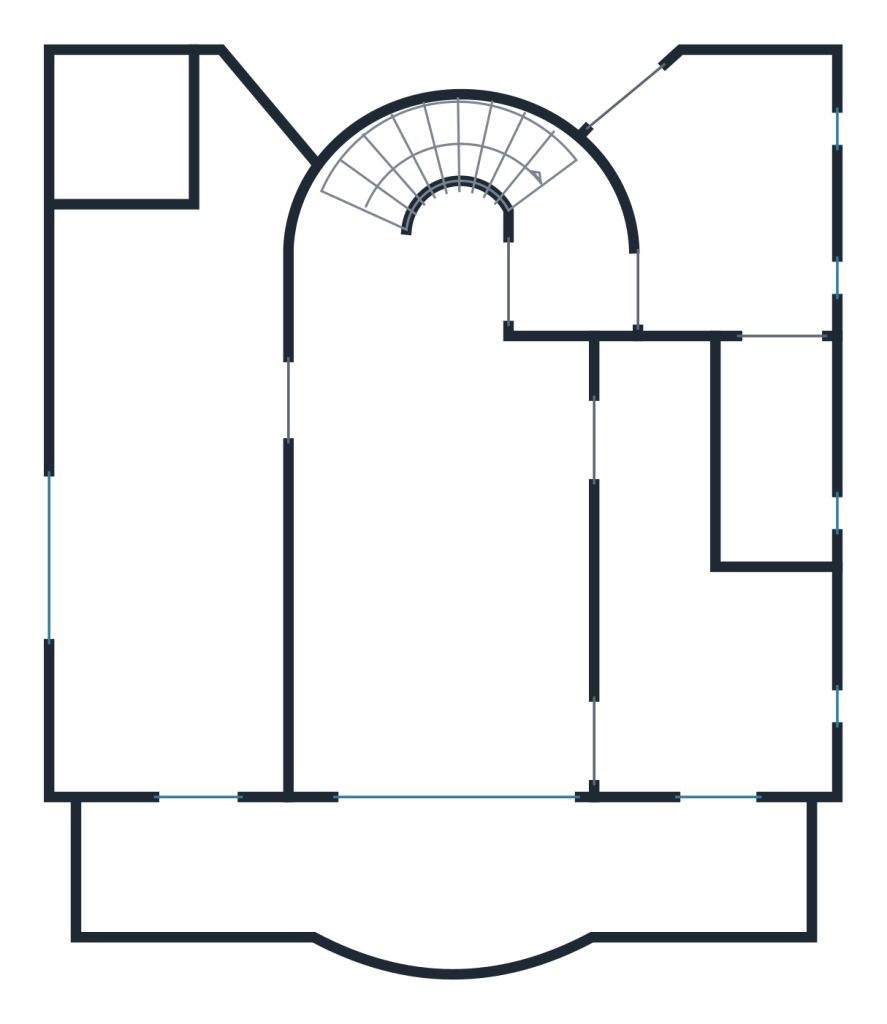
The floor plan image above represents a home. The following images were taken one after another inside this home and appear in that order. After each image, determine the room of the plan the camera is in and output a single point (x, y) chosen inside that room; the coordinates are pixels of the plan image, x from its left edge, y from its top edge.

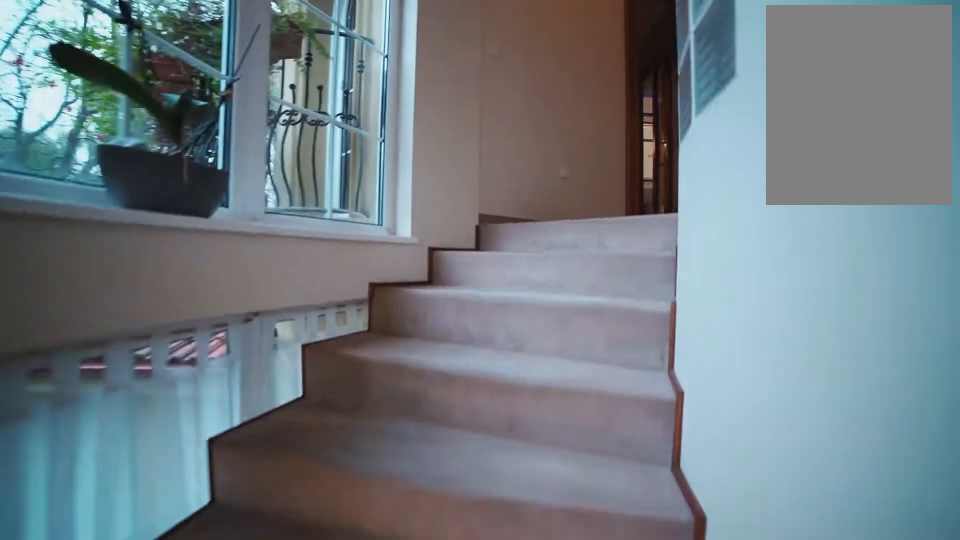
(432, 152)
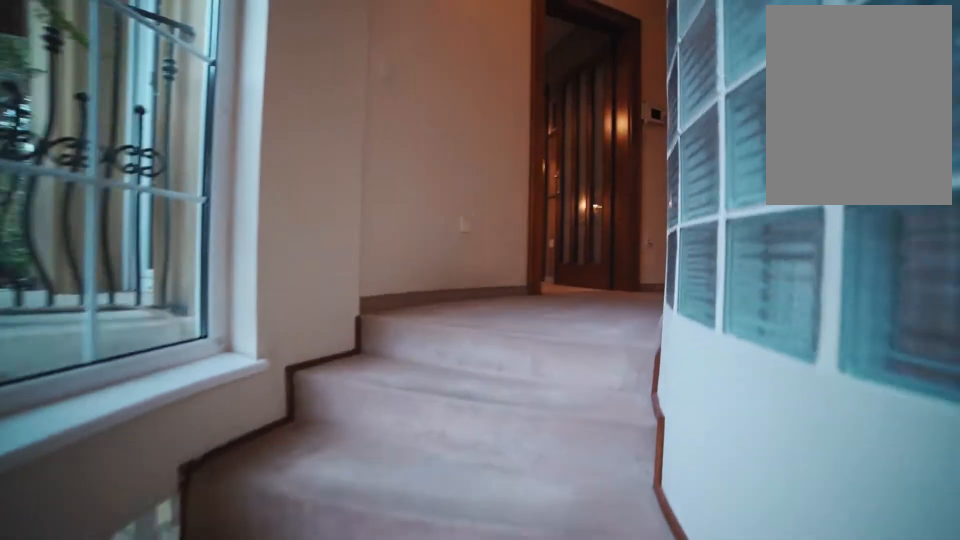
(461, 151)
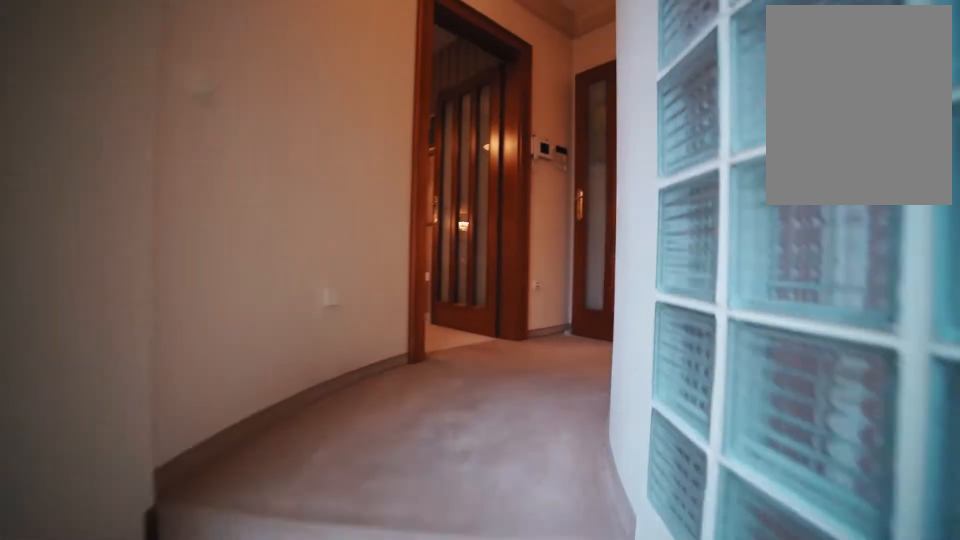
(486, 152)
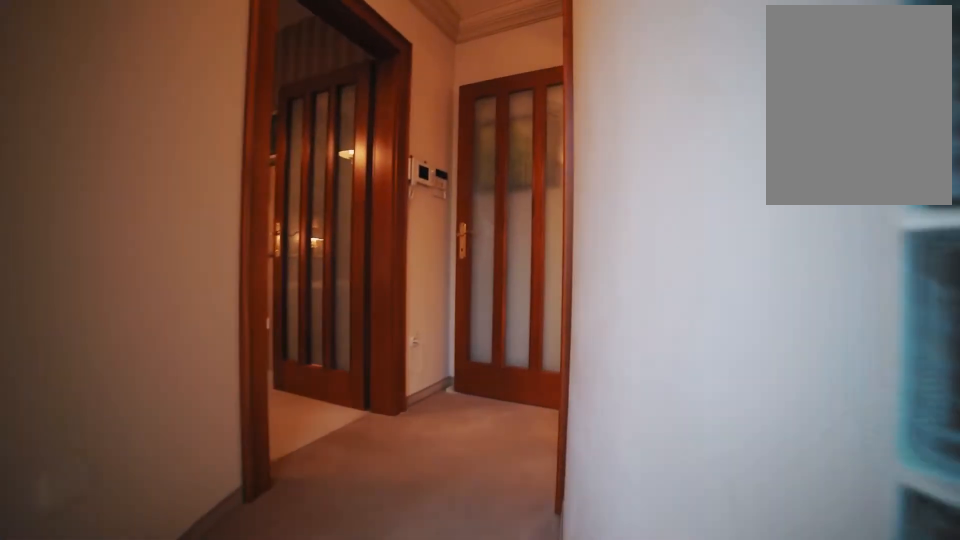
(509, 159)
